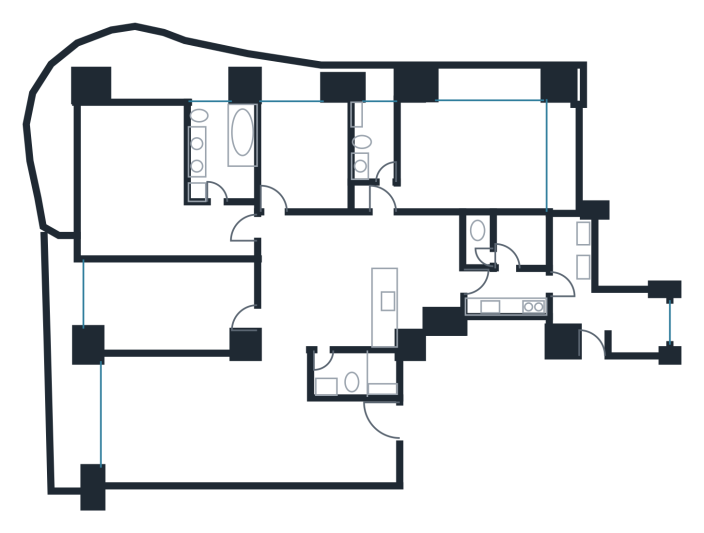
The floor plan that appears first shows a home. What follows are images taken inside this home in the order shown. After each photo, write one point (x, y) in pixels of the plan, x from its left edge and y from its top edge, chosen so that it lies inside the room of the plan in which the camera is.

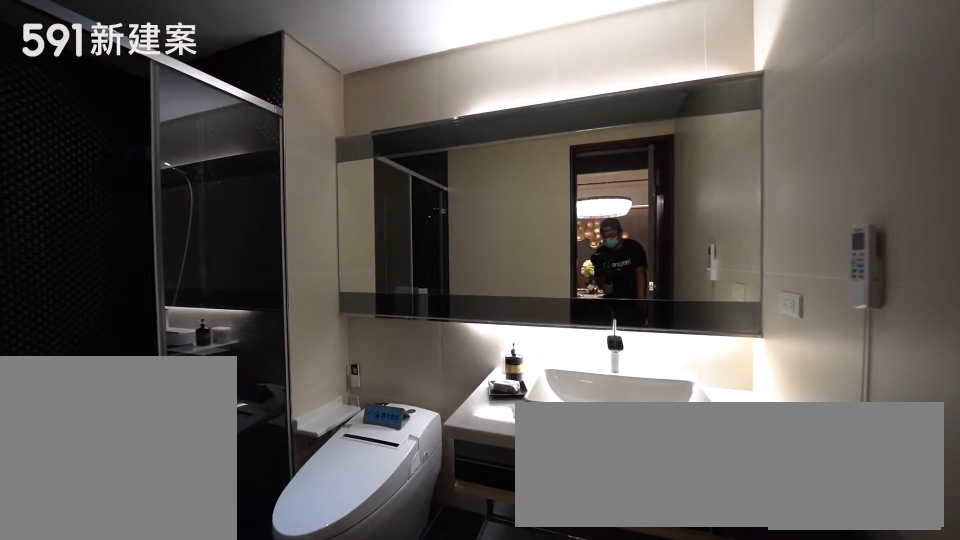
(354, 370)
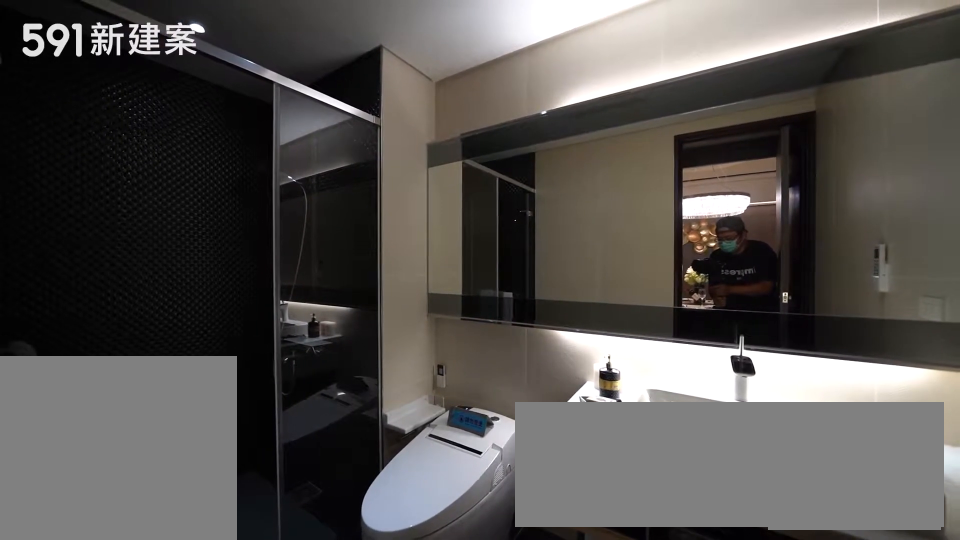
(354, 370)
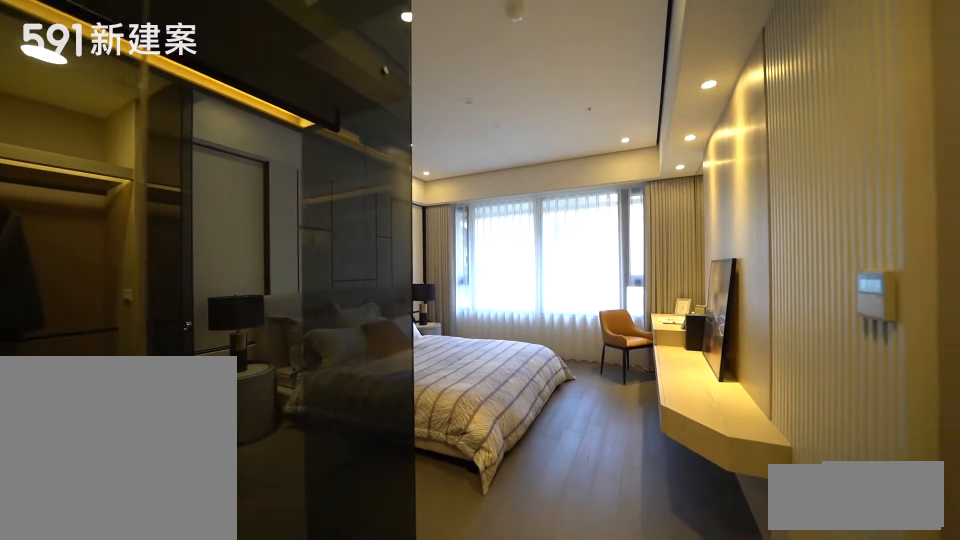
(468, 156)
